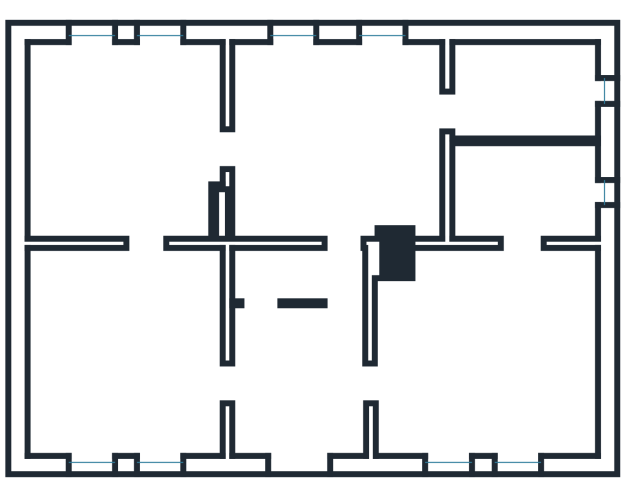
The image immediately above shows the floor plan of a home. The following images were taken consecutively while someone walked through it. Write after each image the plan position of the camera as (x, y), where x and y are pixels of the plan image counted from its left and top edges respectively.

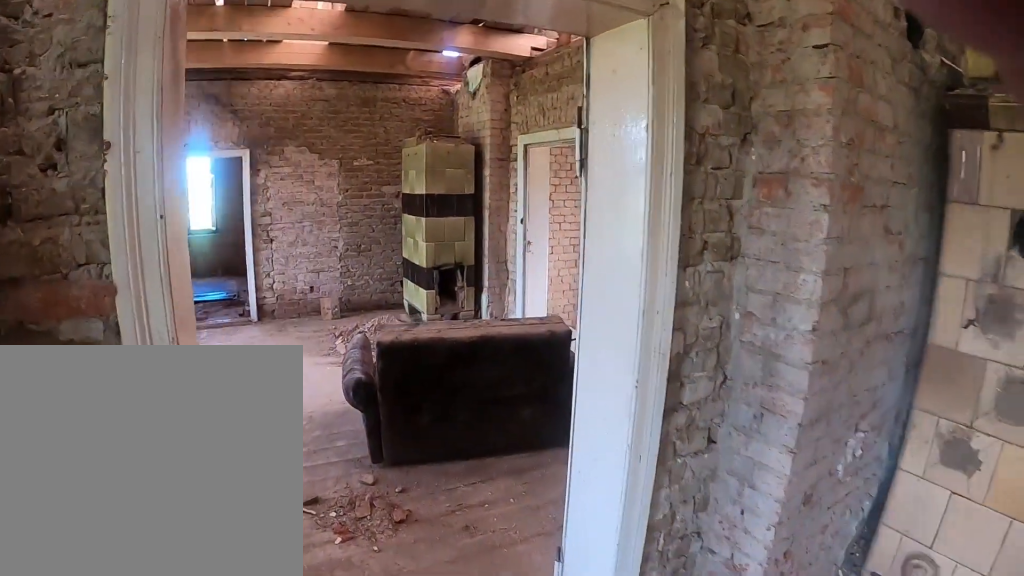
(187, 140)
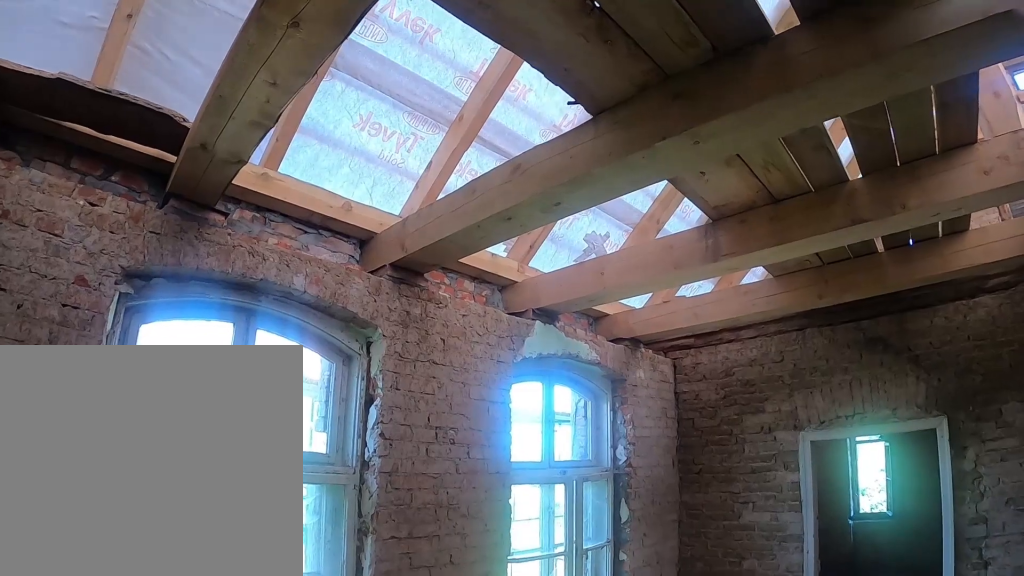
(286, 137)
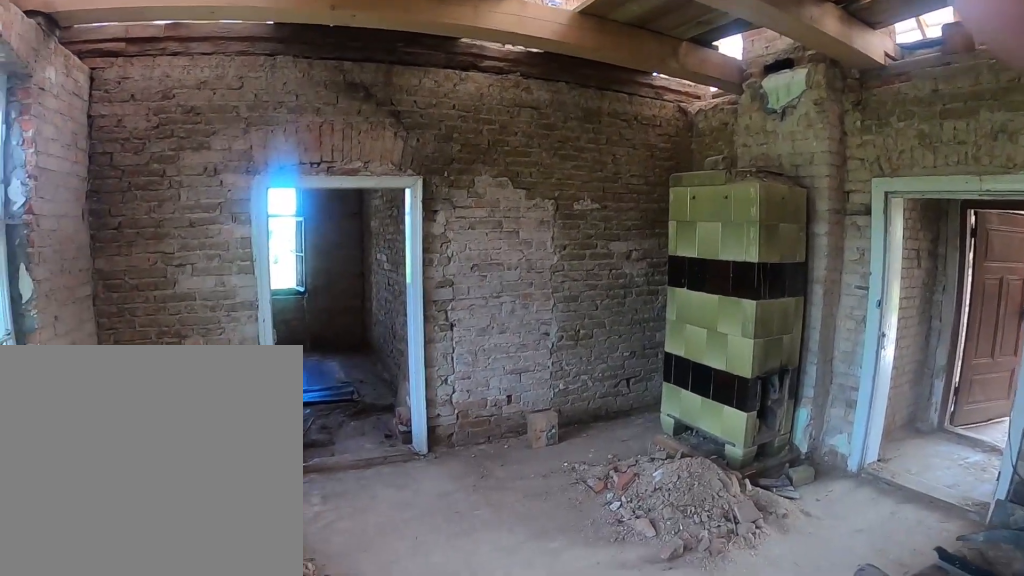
(367, 120)
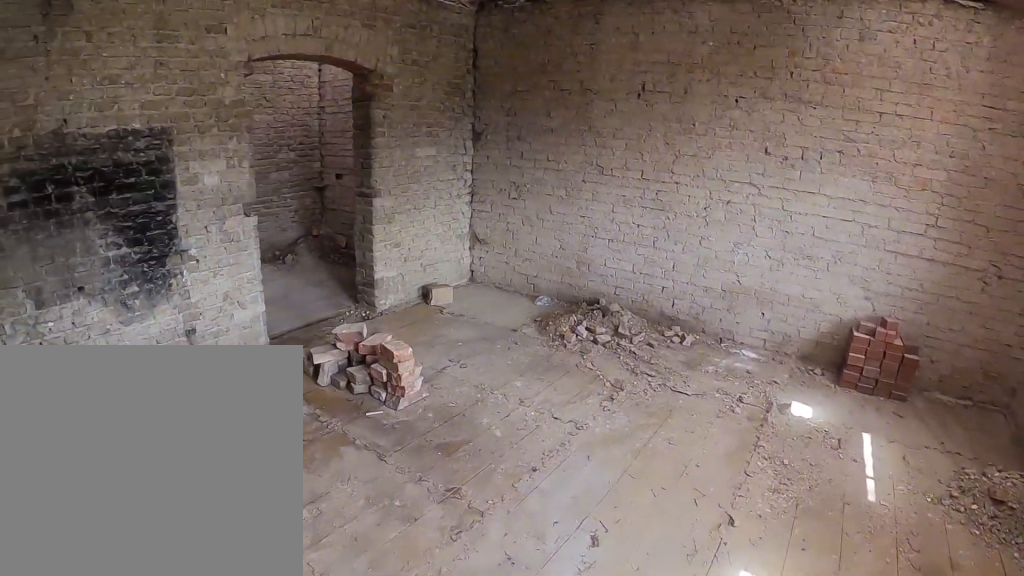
(403, 353)
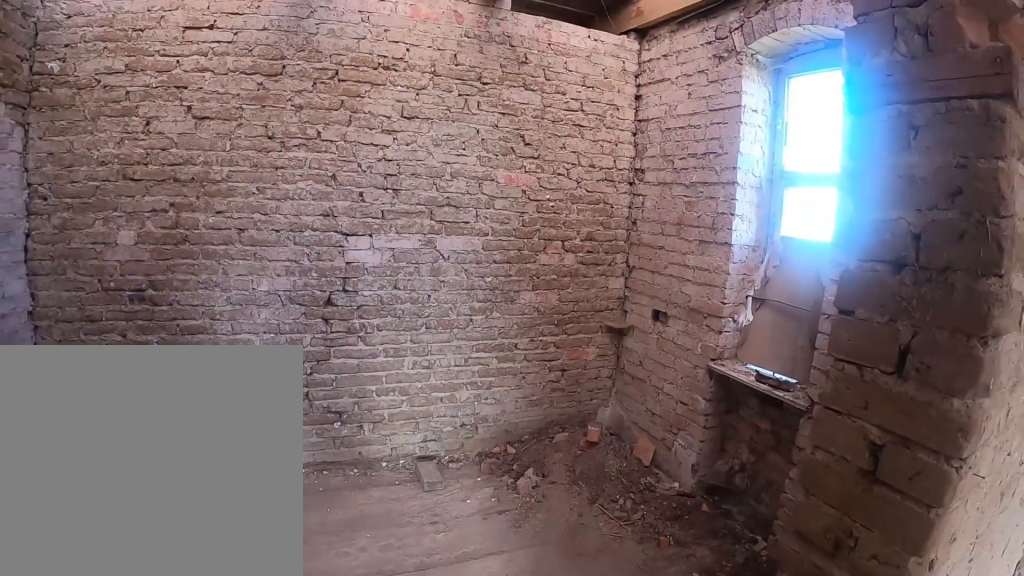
(487, 318)
